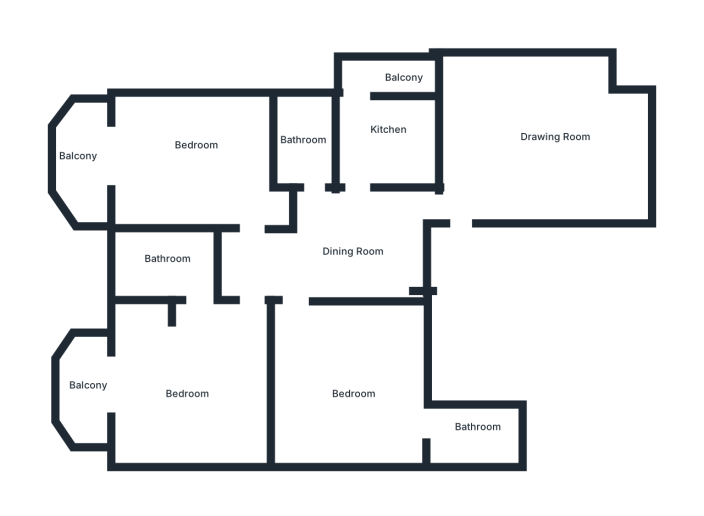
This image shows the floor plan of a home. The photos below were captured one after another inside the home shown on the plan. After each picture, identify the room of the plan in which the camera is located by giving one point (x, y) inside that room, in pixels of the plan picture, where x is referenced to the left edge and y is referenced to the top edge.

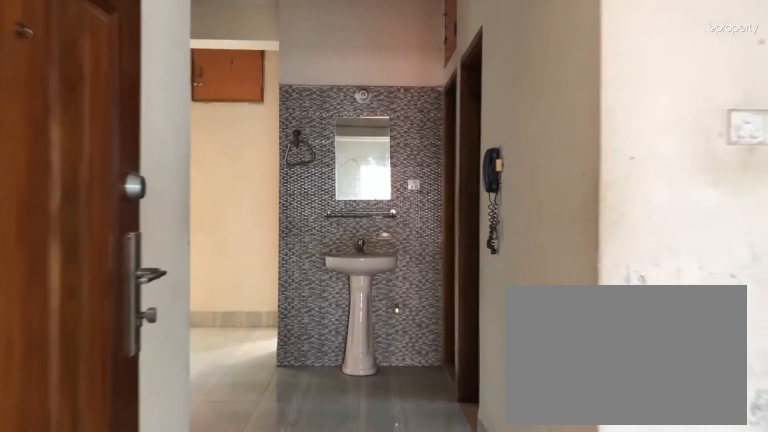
(420, 219)
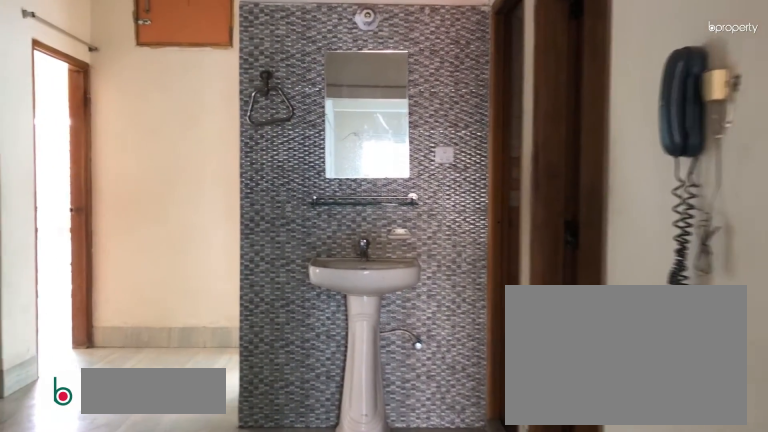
(350, 258)
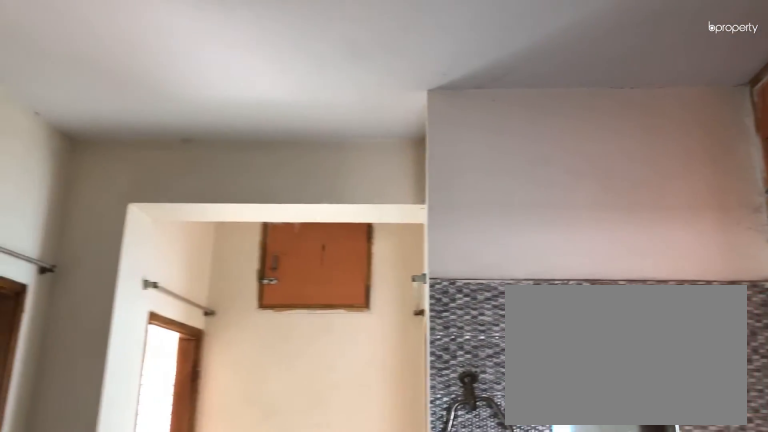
(345, 261)
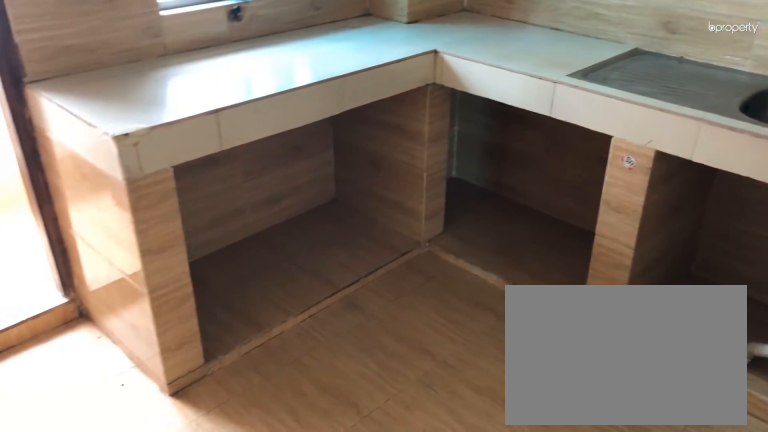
(380, 128)
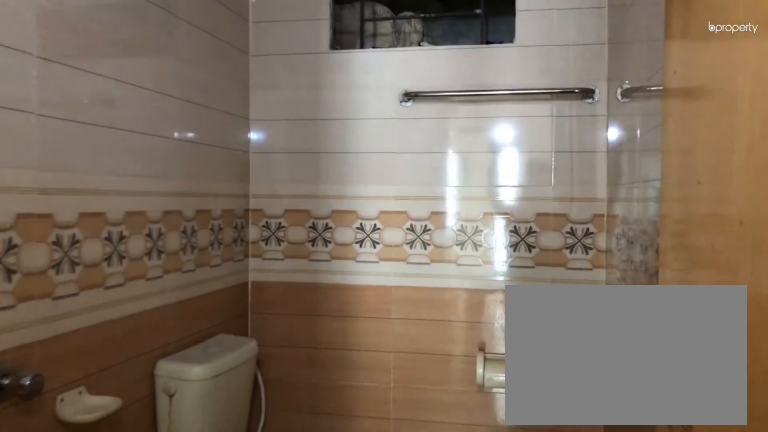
(301, 140)
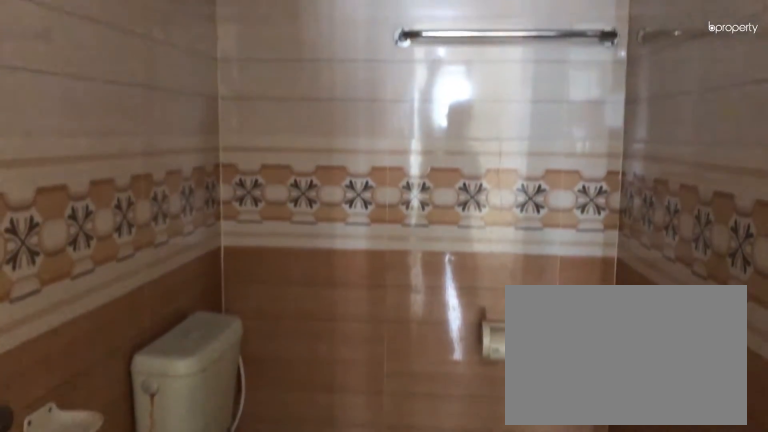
(301, 140)
